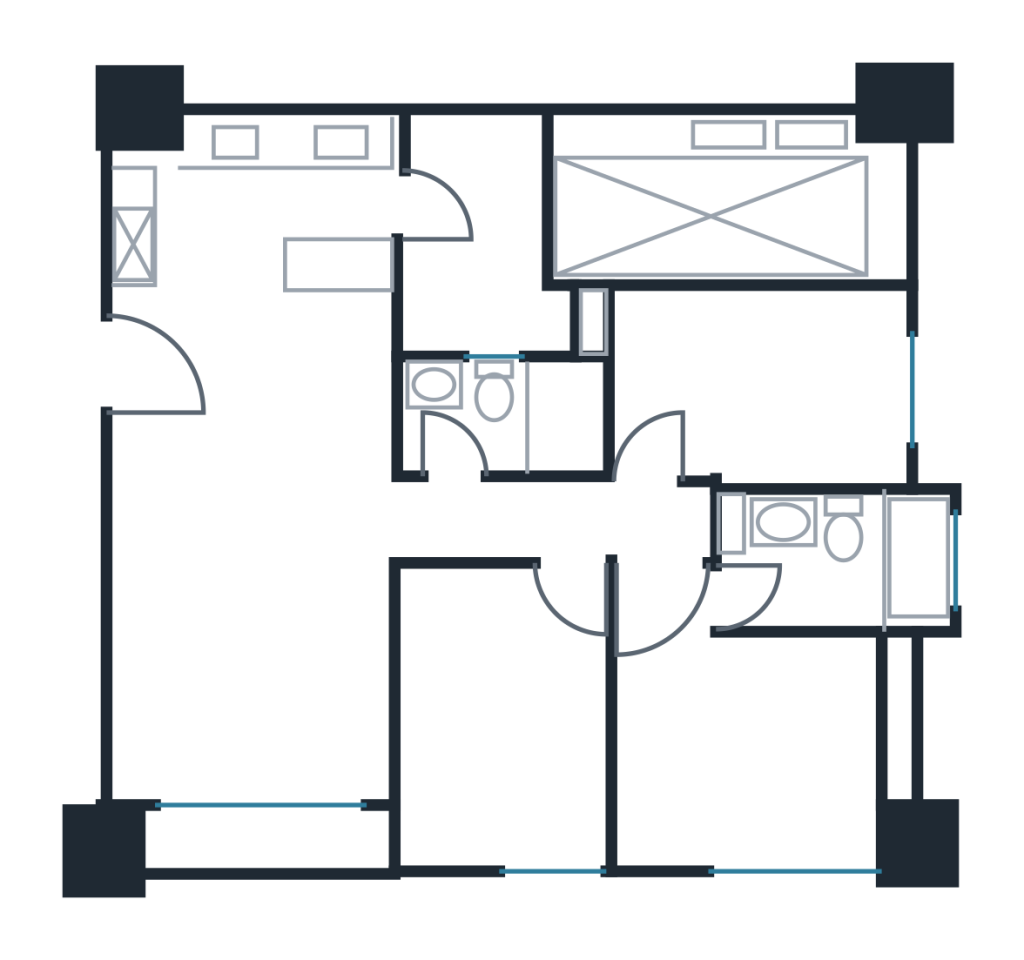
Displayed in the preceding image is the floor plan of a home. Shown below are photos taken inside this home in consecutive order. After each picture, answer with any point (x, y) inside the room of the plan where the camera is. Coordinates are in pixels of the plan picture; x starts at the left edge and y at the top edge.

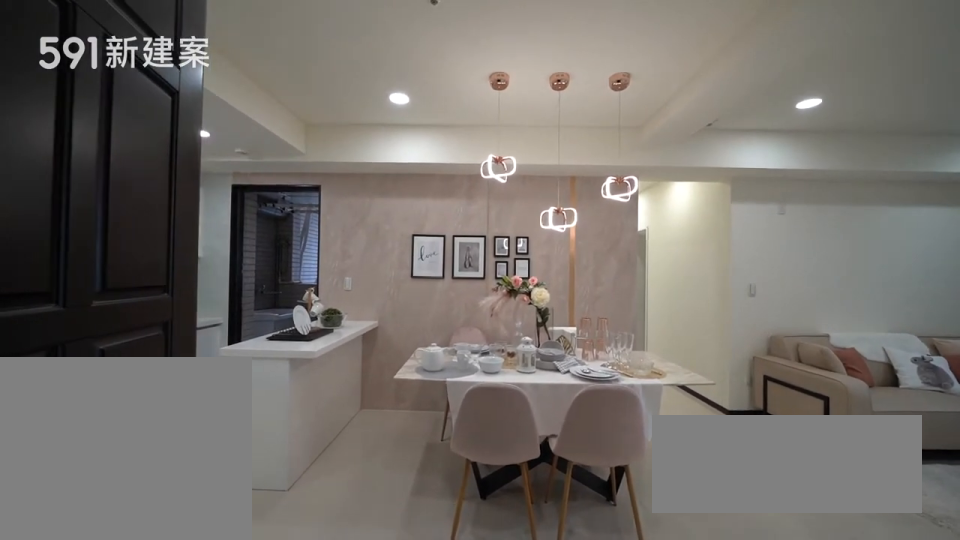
(290, 388)
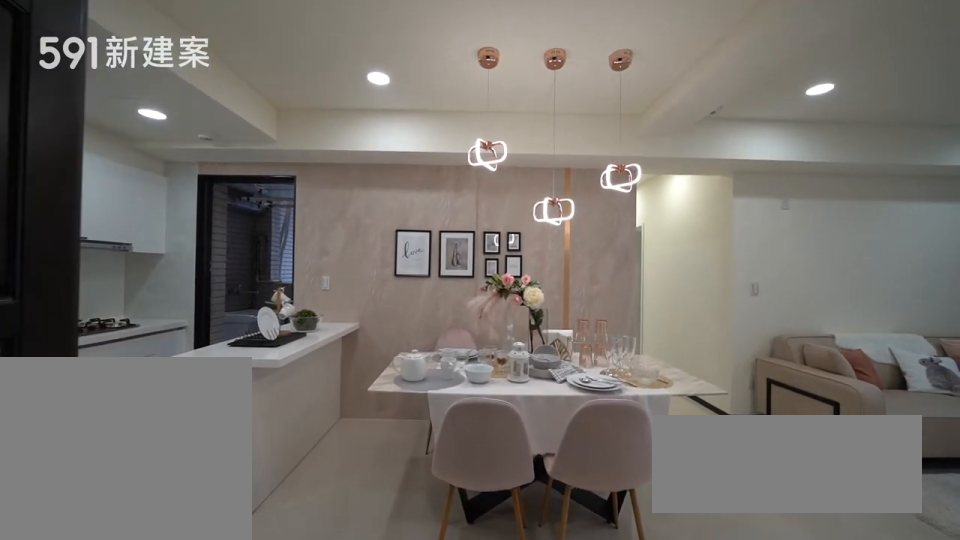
(290, 388)
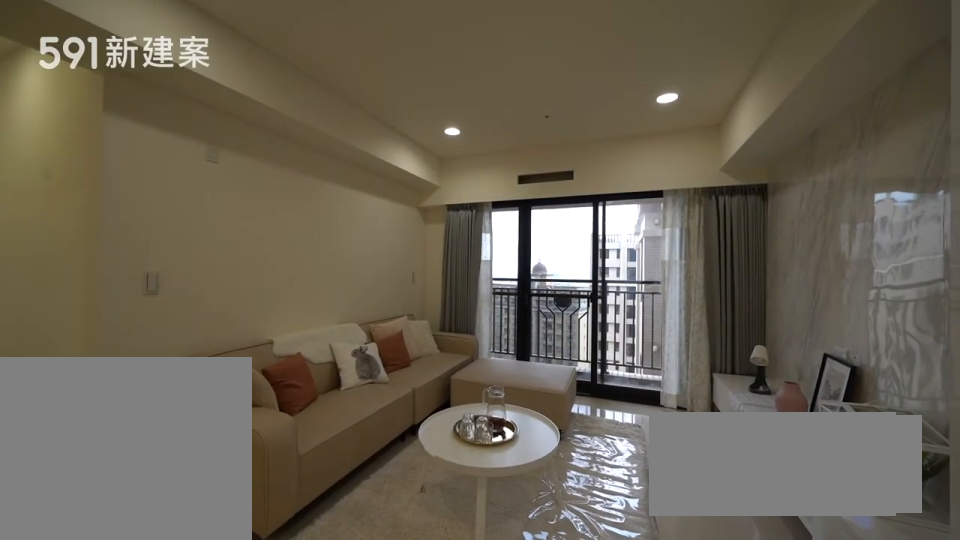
(253, 645)
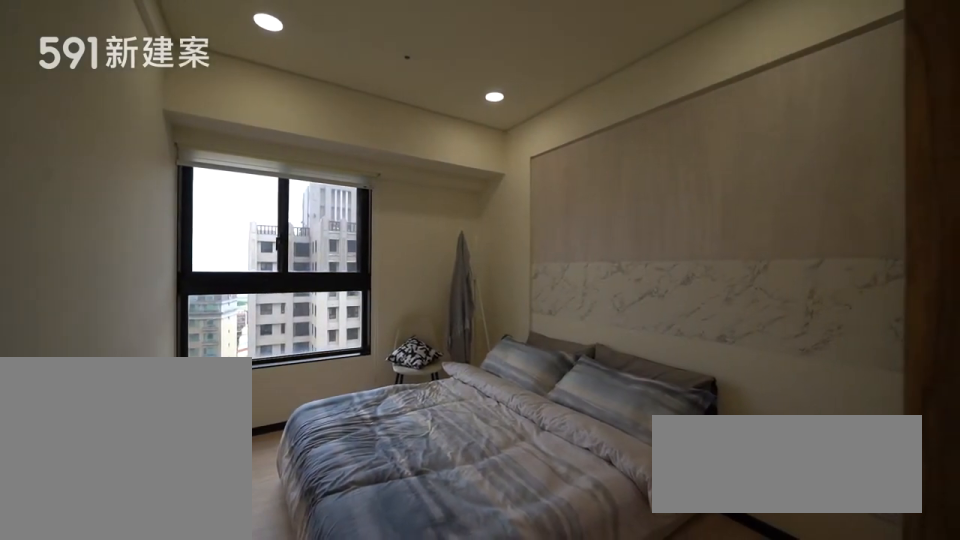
(503, 719)
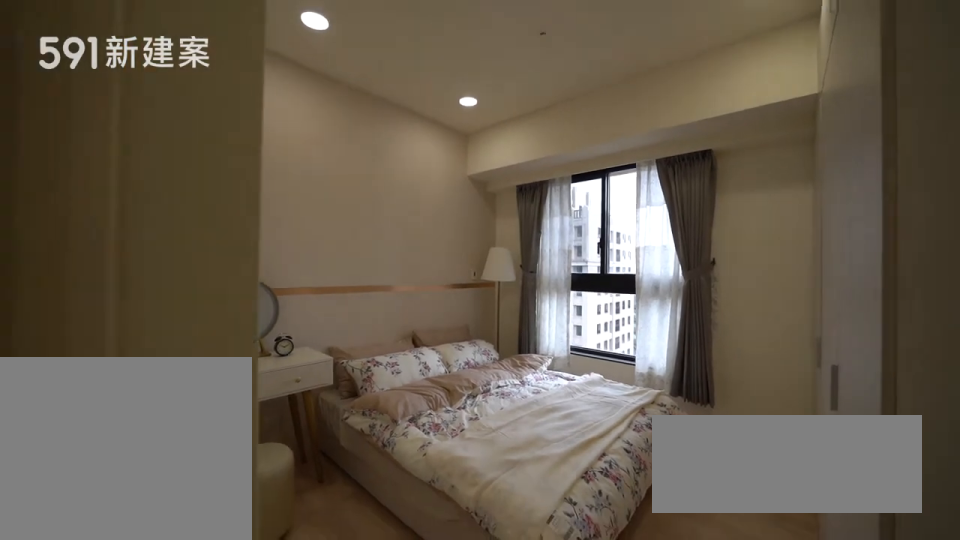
(741, 735)
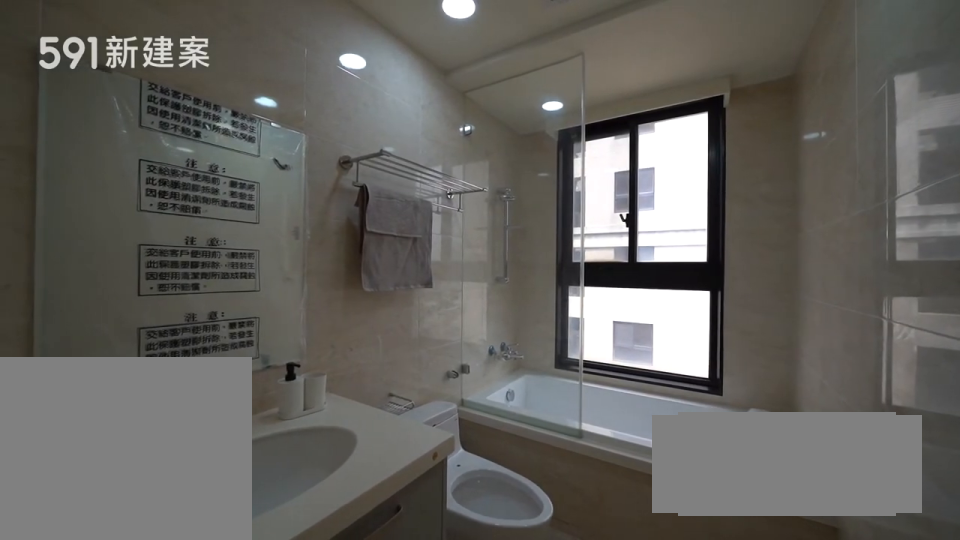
(844, 561)
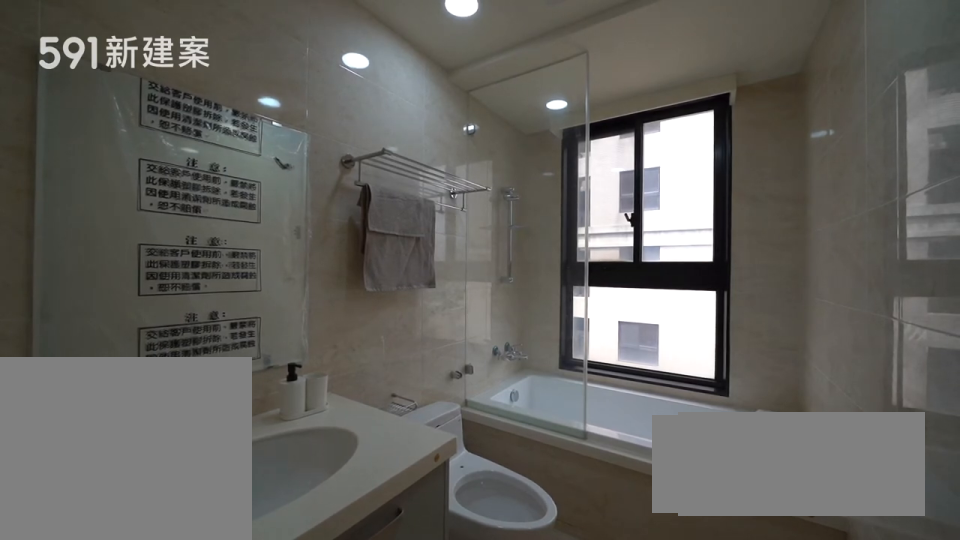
(844, 561)
